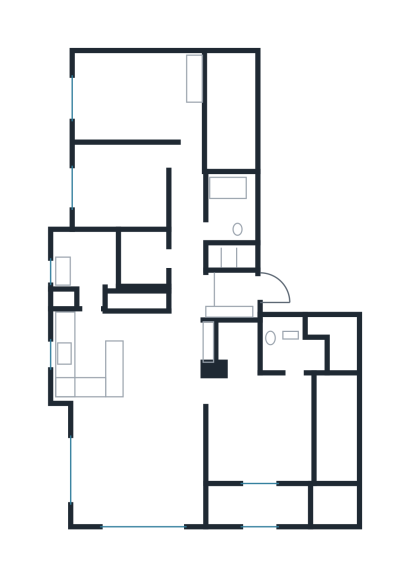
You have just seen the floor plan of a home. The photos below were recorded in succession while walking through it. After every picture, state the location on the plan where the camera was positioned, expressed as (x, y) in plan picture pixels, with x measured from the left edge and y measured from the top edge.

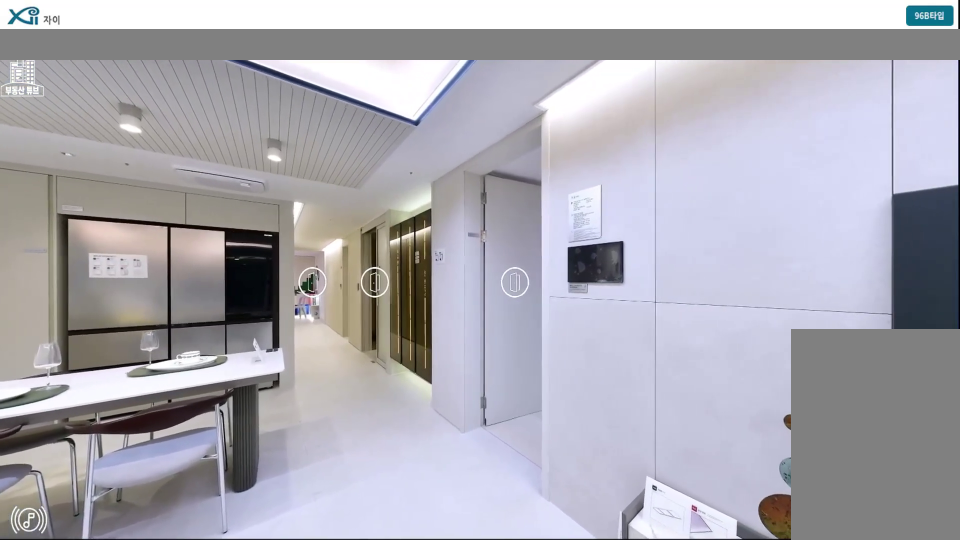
(153, 447)
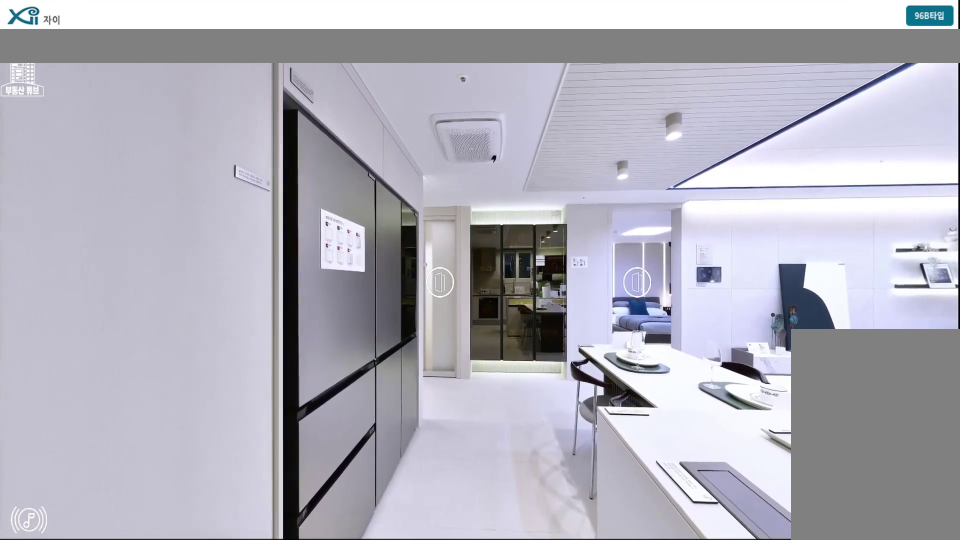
(93, 325)
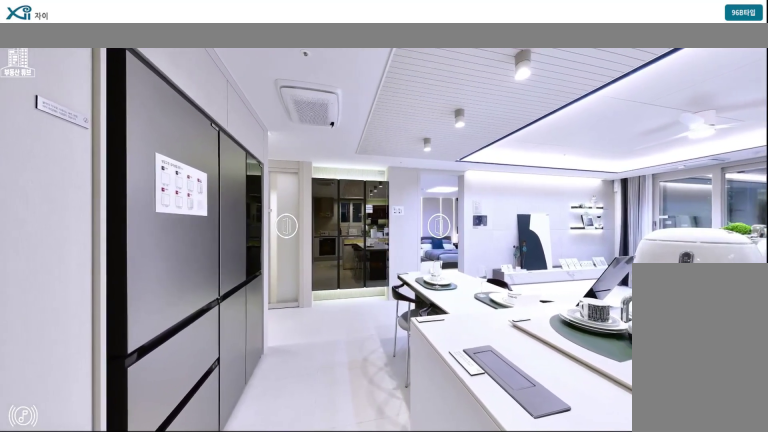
(93, 325)
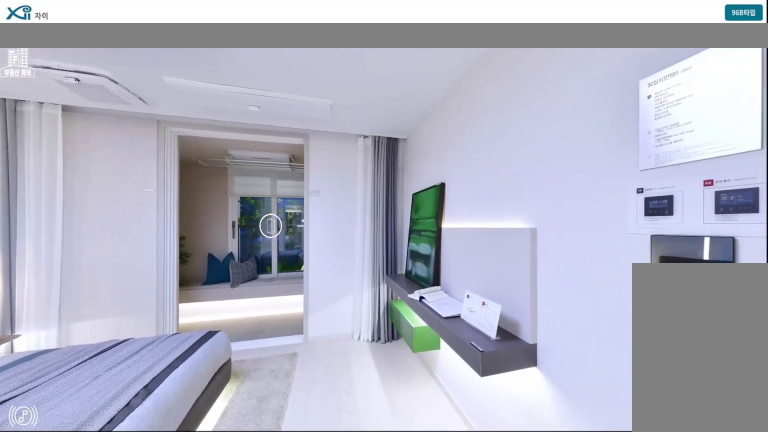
(236, 408)
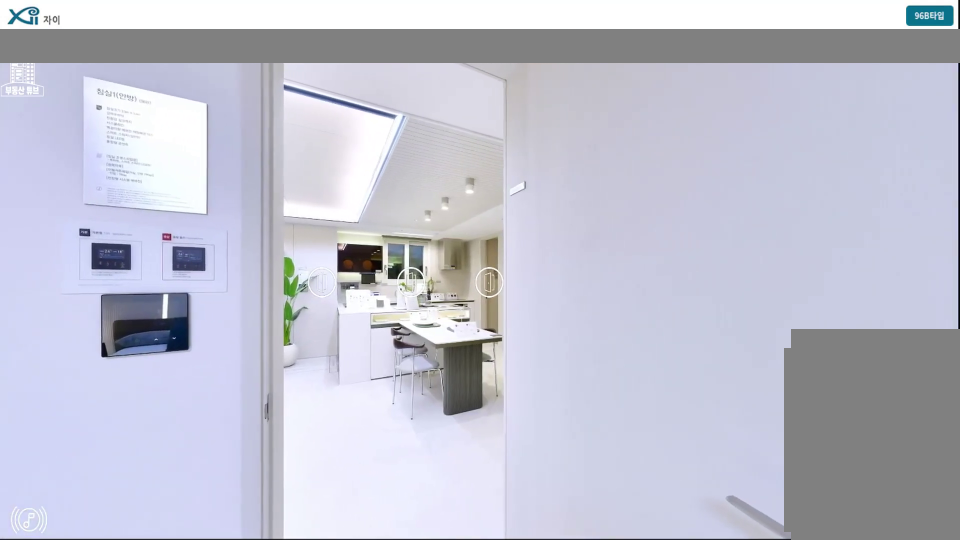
(236, 409)
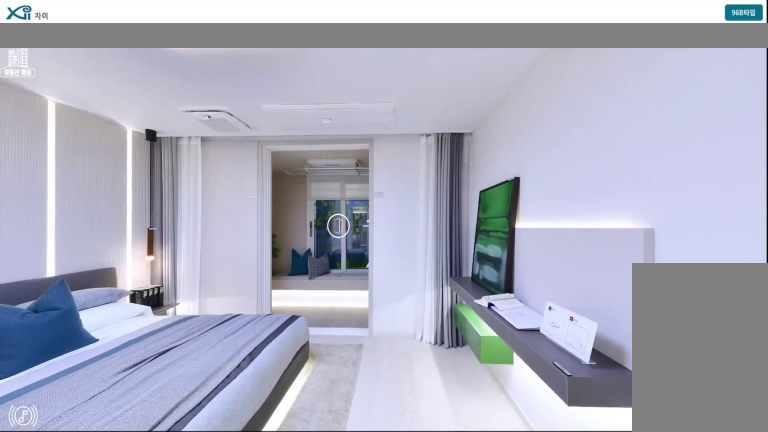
(236, 409)
